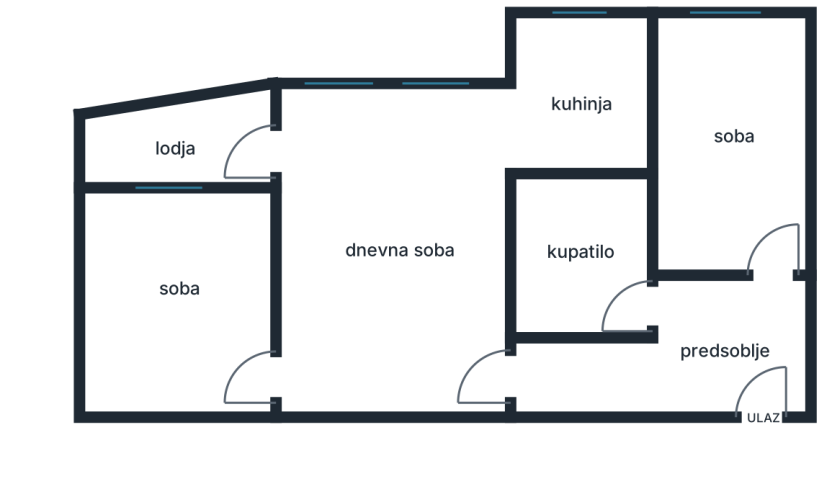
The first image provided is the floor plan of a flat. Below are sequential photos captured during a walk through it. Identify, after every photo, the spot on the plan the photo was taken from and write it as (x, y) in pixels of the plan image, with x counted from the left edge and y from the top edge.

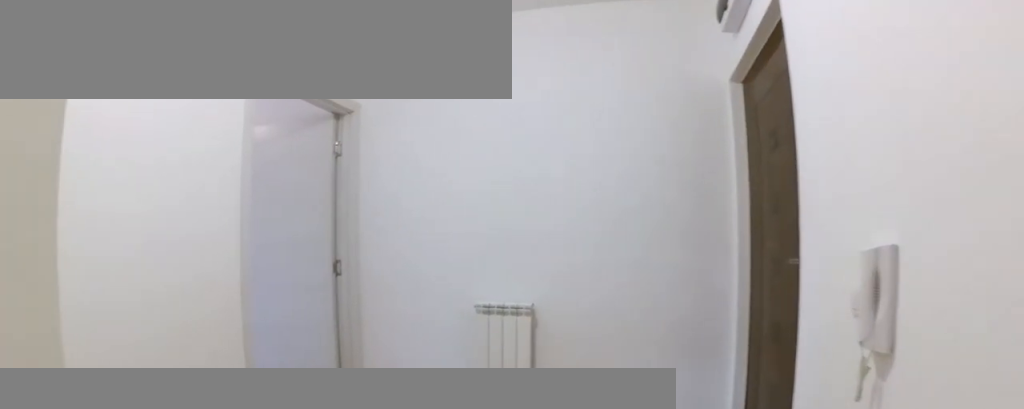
(633, 378)
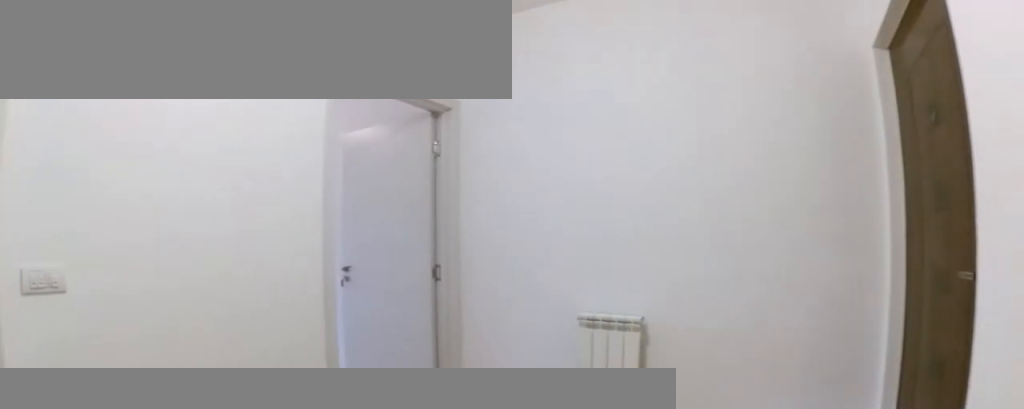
(648, 378)
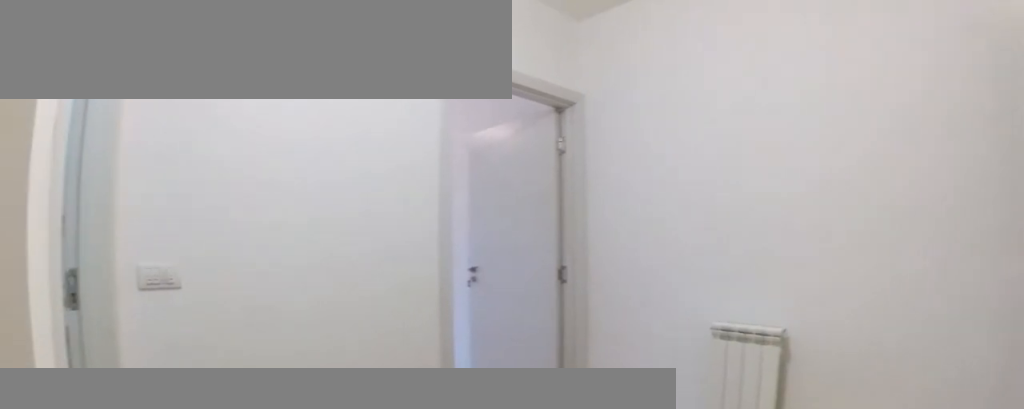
(657, 378)
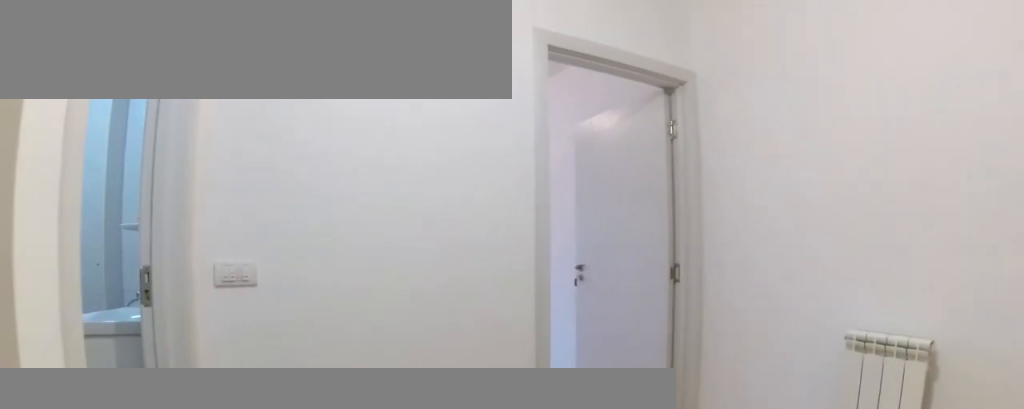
(667, 378)
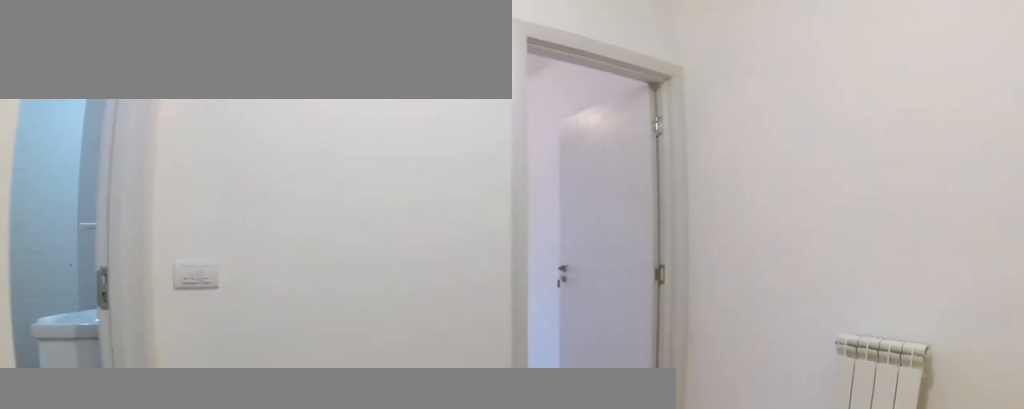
(671, 378)
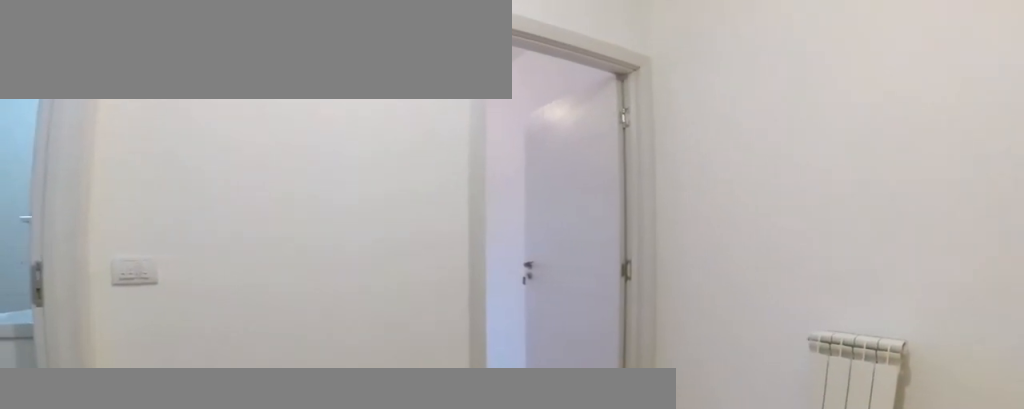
(676, 378)
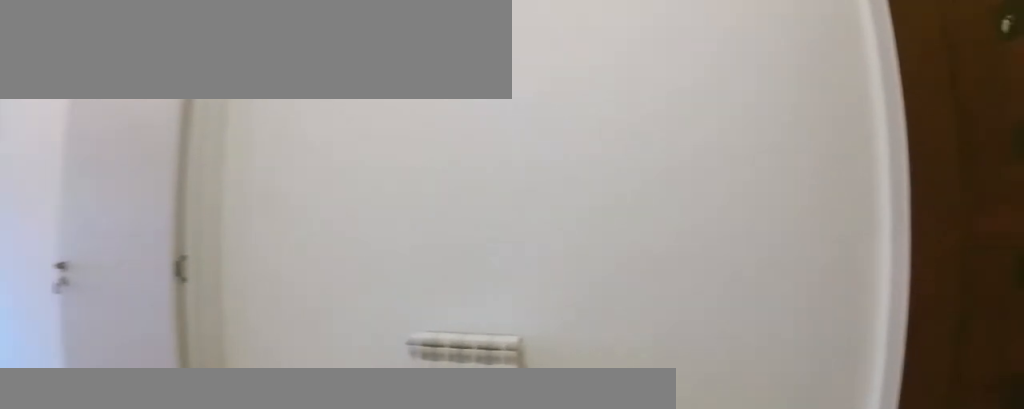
(693, 378)
